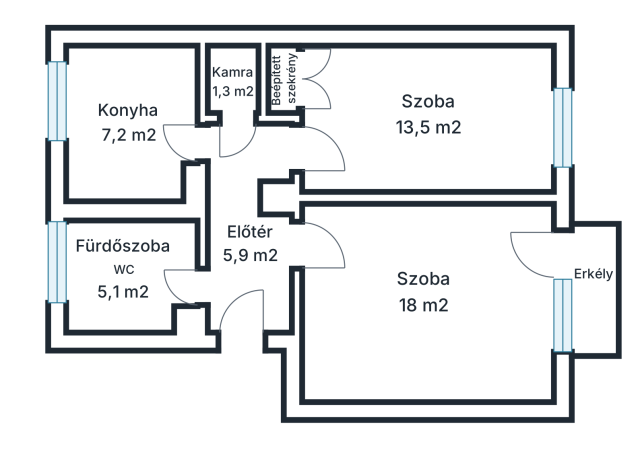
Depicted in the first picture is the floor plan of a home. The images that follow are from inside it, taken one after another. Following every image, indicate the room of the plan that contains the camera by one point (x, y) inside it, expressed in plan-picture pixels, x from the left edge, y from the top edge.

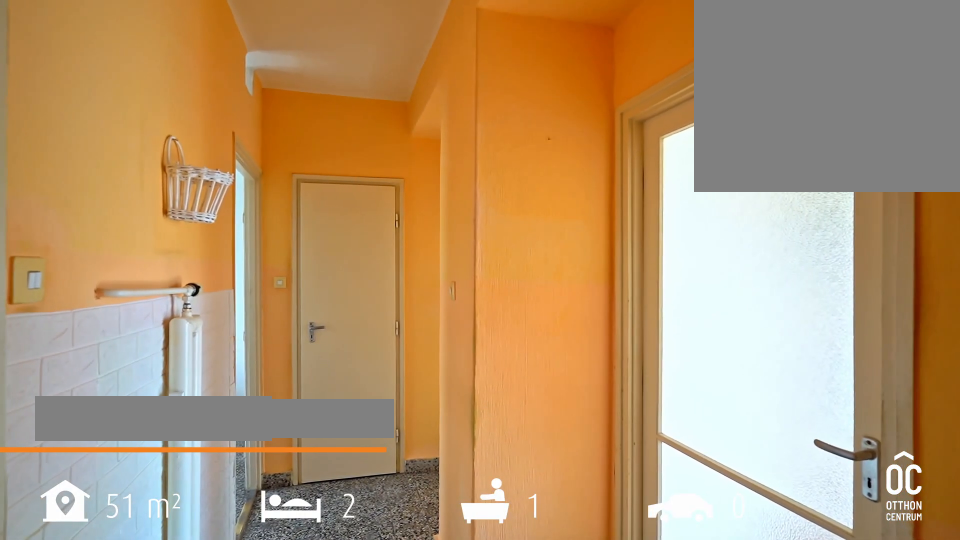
(248, 243)
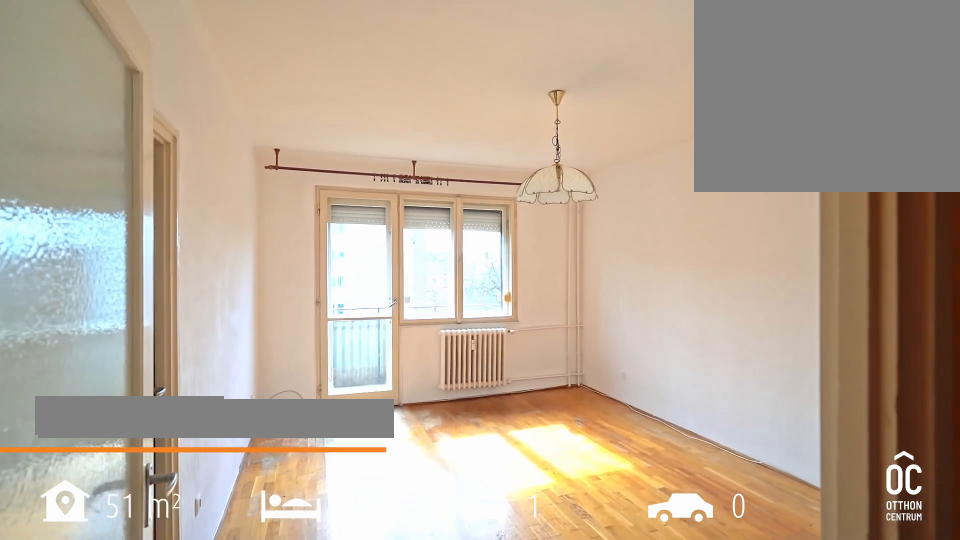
(424, 296)
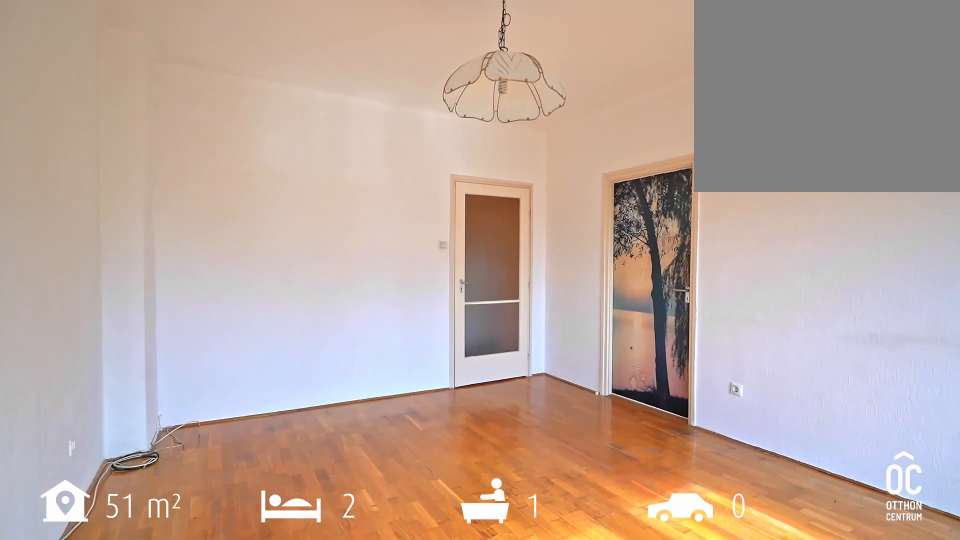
(424, 296)
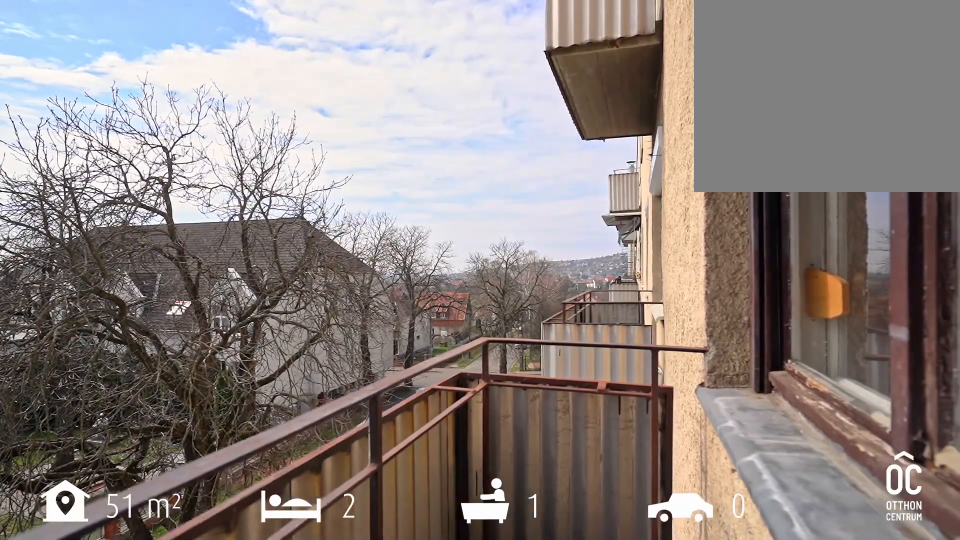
(591, 286)
